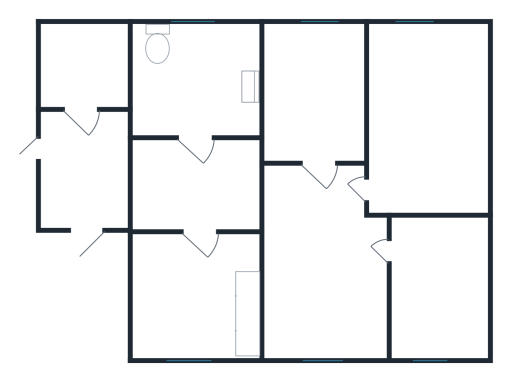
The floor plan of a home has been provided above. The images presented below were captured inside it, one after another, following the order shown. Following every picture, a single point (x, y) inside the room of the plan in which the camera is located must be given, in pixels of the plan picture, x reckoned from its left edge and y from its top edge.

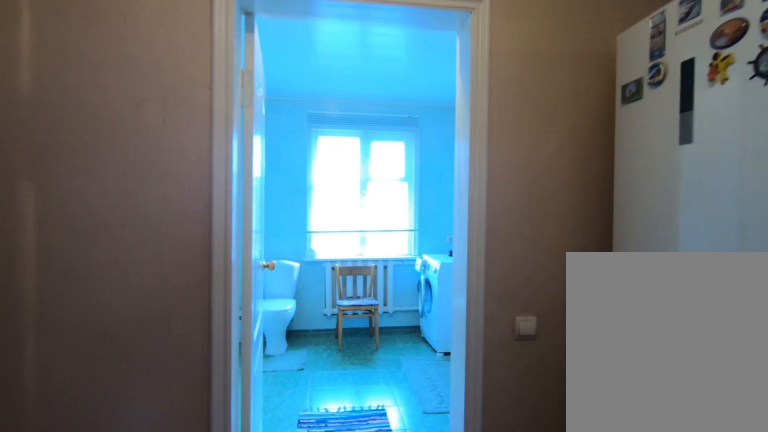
(201, 200)
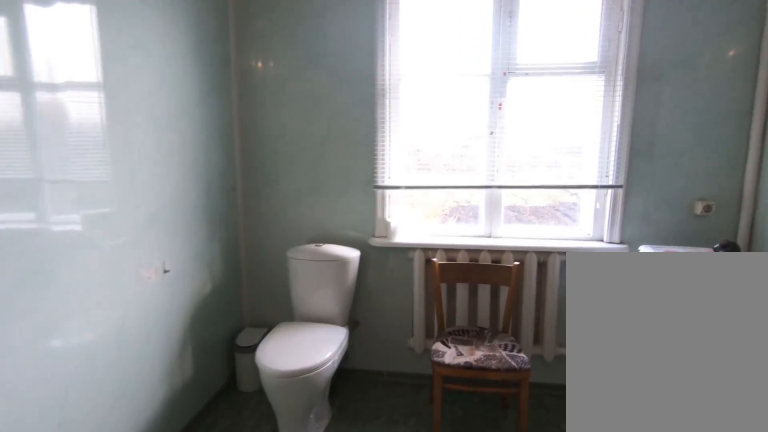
(197, 127)
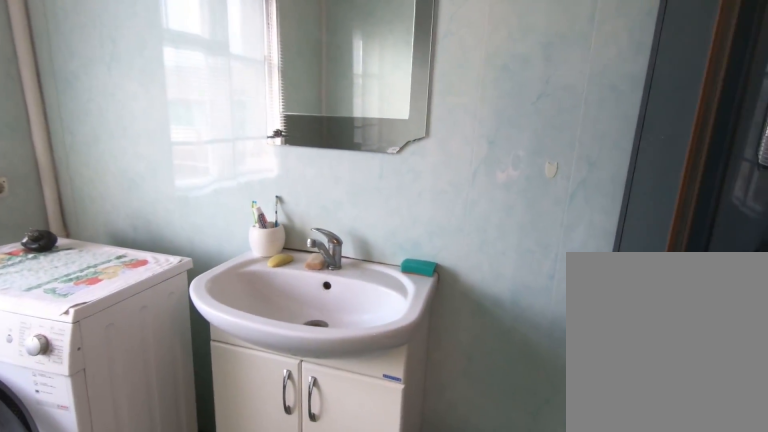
(197, 127)
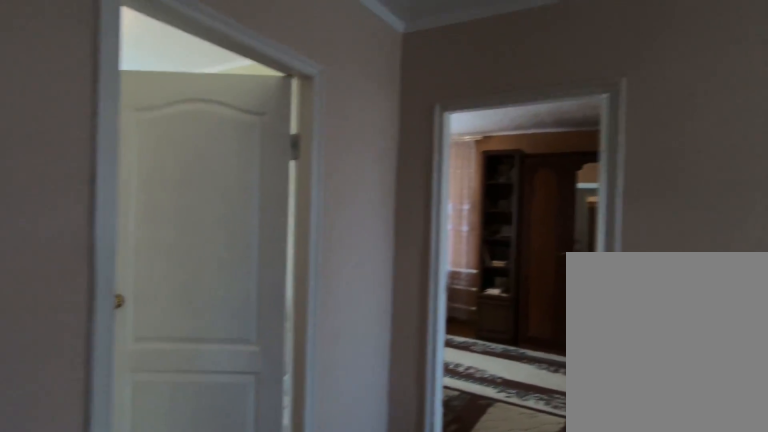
(291, 239)
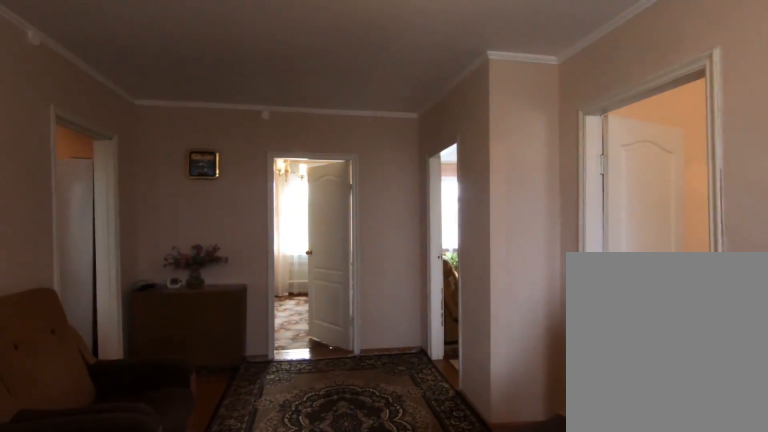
(321, 344)
